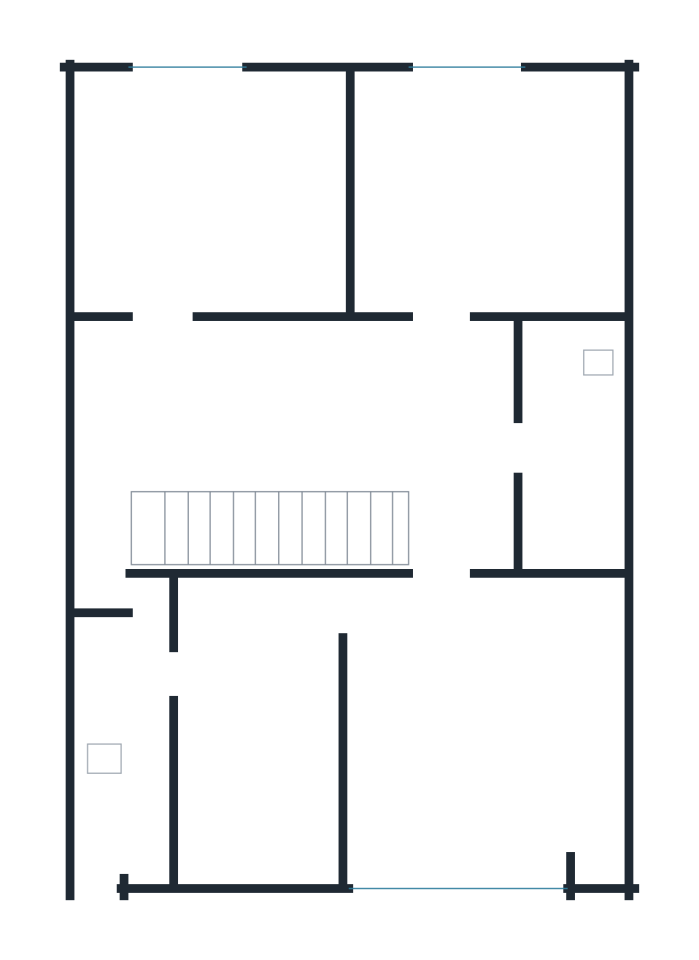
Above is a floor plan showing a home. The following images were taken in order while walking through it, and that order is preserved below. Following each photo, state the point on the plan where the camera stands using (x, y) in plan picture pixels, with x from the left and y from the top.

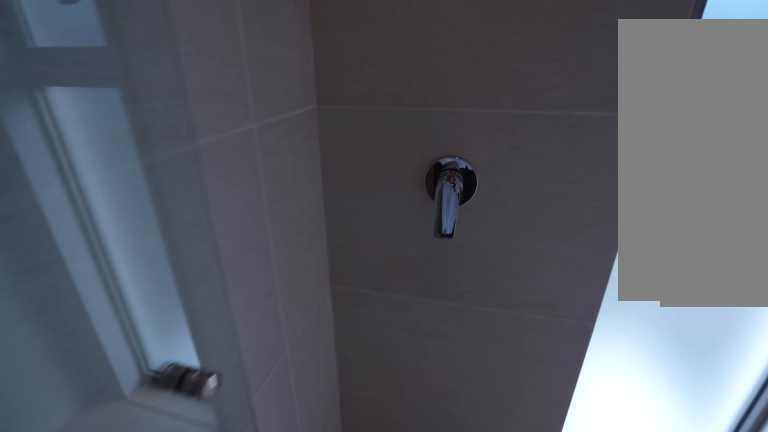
(145, 791)
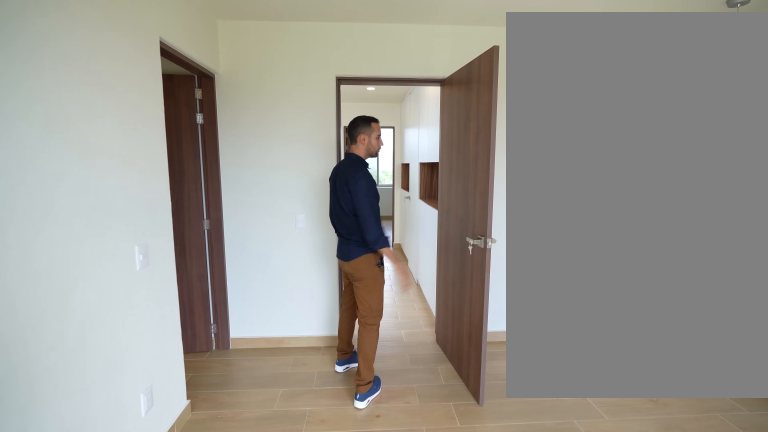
(411, 855)
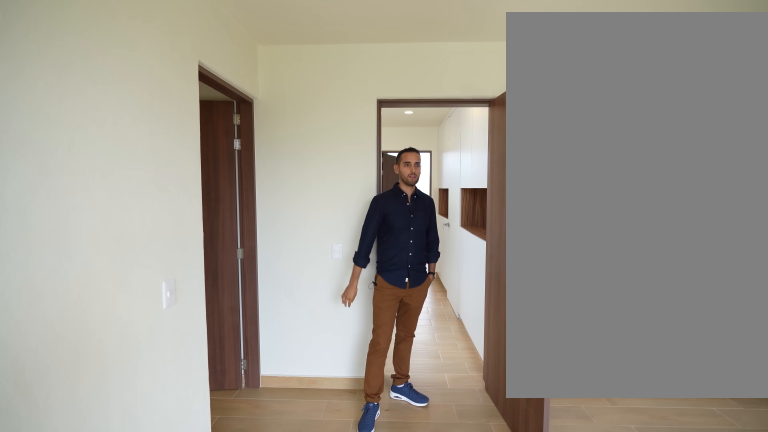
(427, 861)
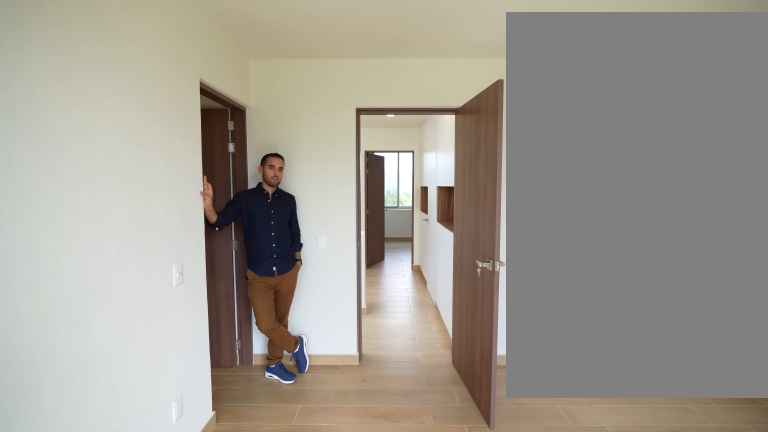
(432, 861)
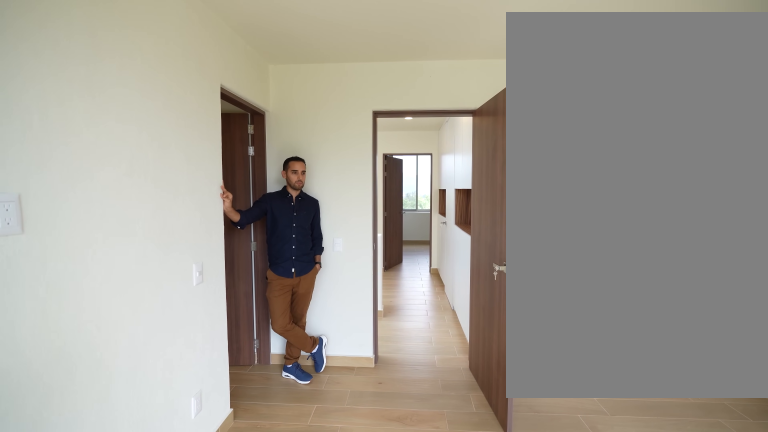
(432, 860)
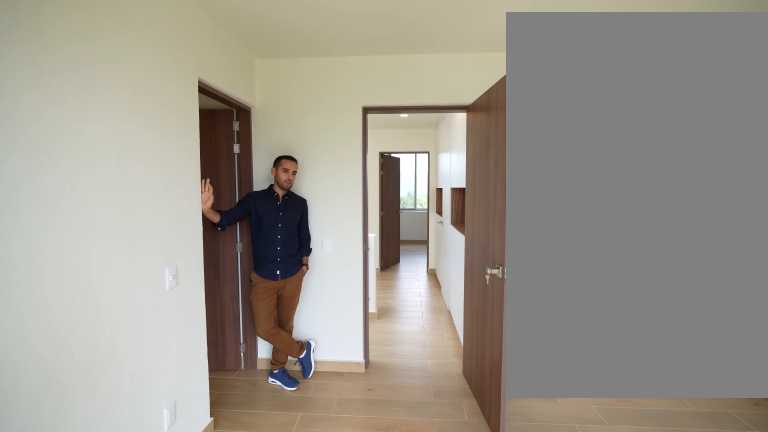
(432, 861)
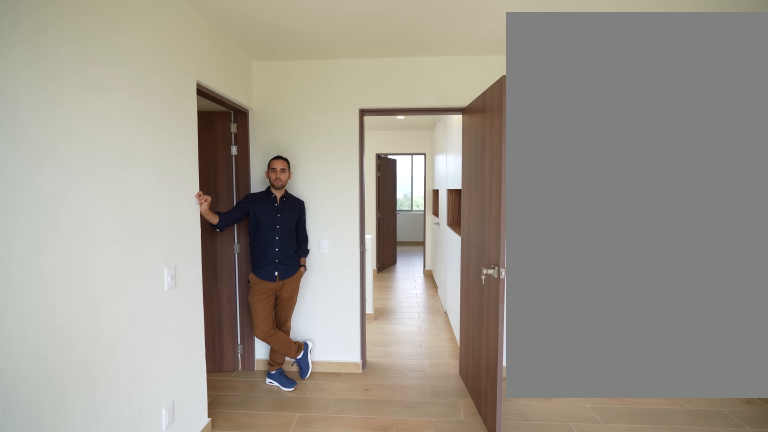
(432, 860)
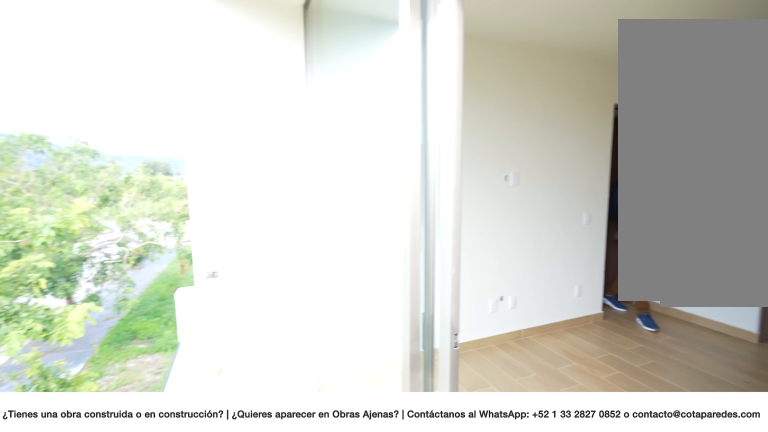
(530, 844)
